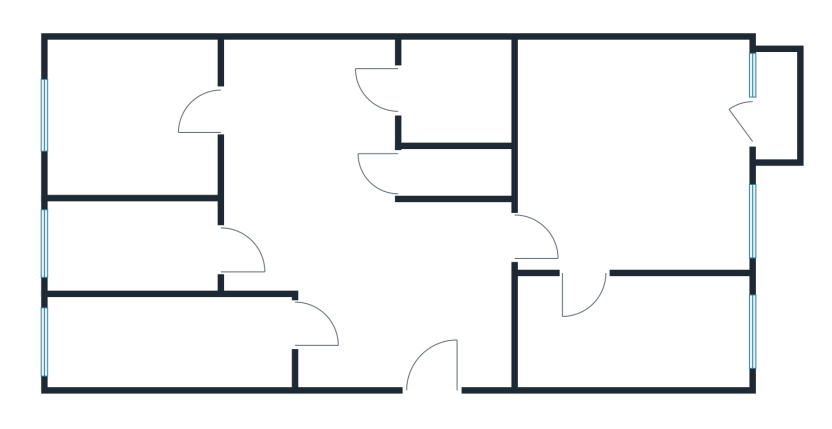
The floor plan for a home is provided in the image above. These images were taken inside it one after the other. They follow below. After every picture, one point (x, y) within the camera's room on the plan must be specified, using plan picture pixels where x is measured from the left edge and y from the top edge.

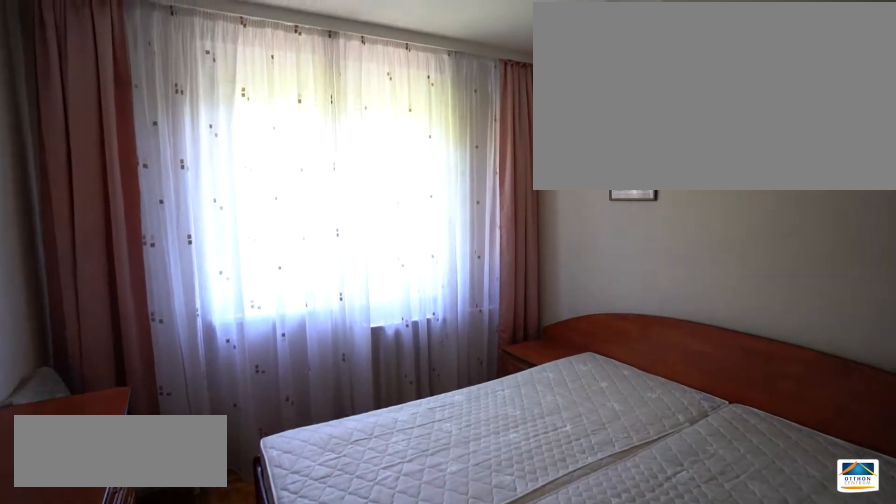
(121, 129)
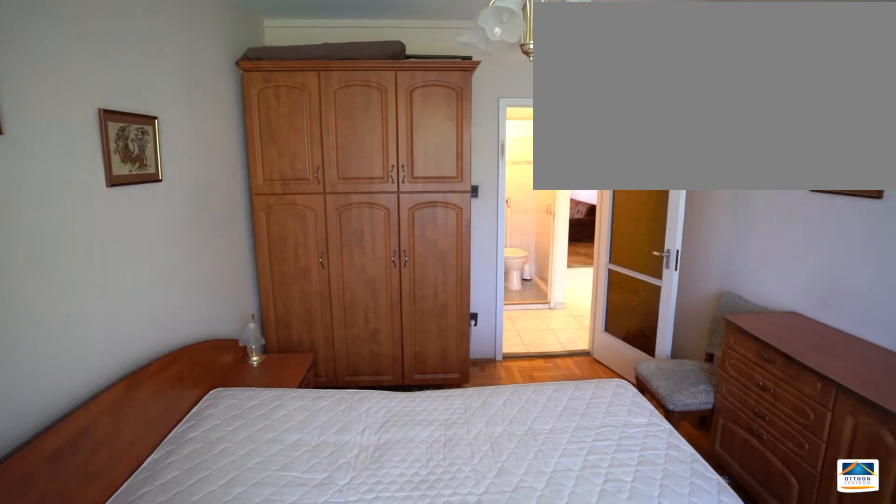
(121, 129)
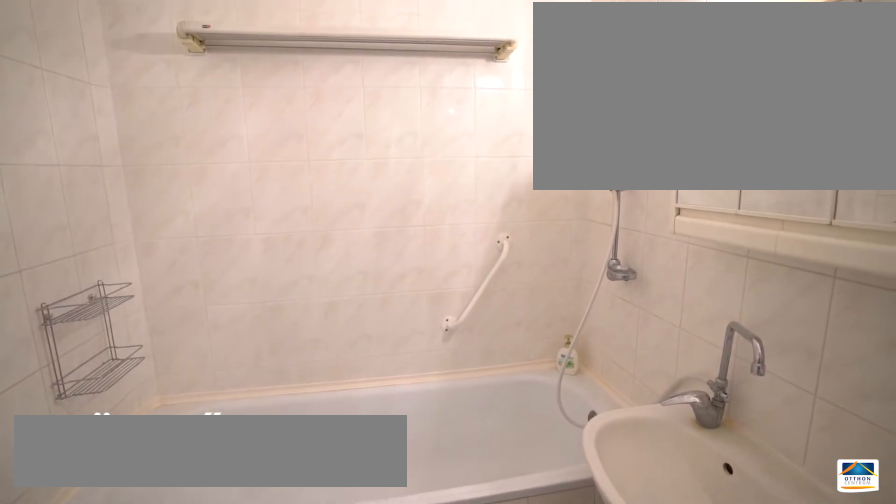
(451, 95)
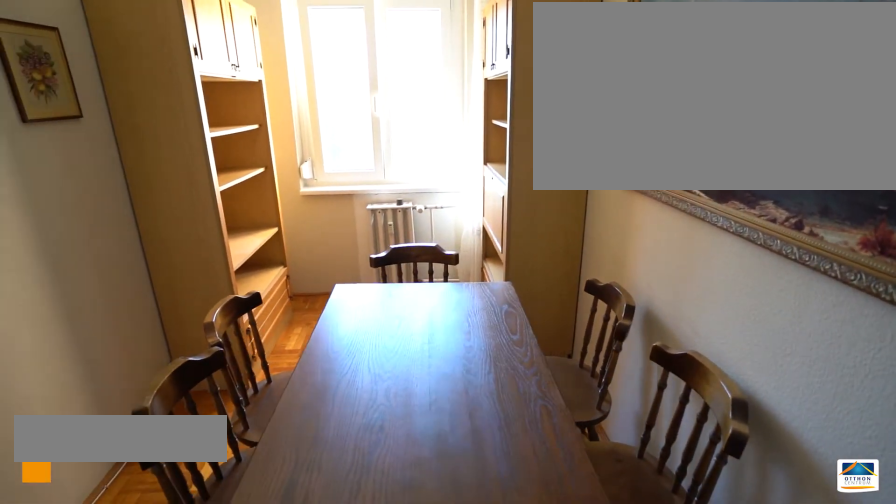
(624, 343)
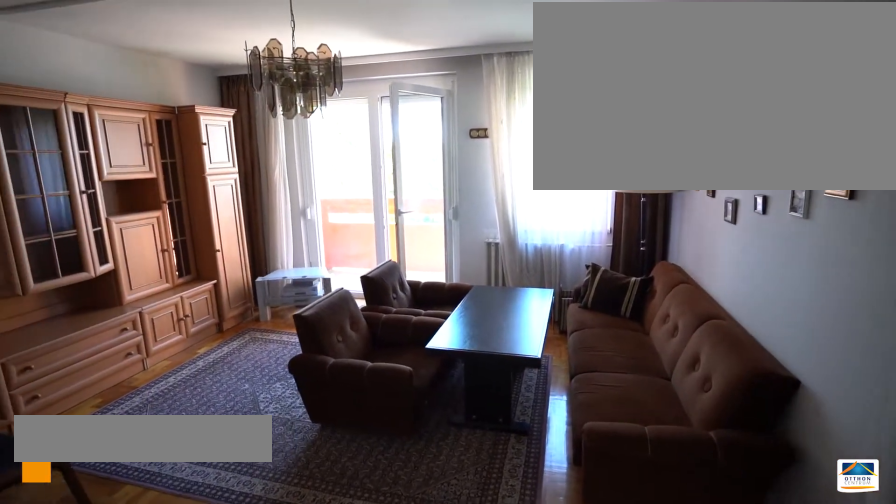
(634, 168)
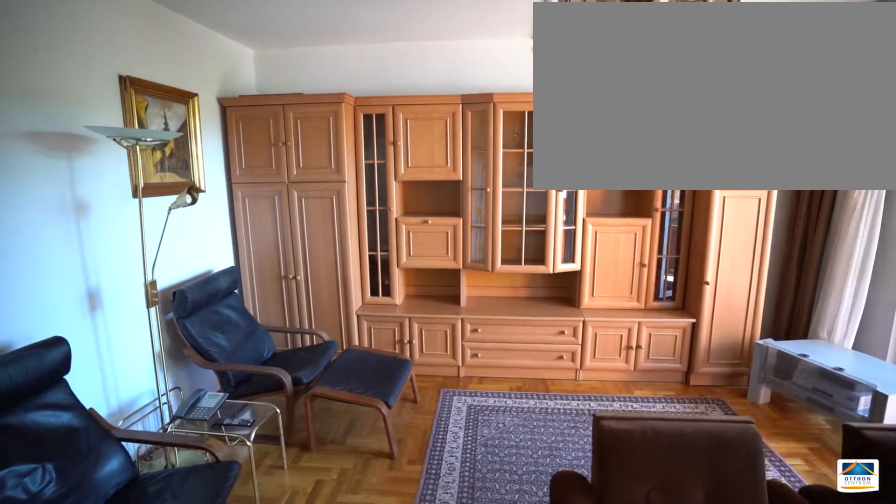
(634, 168)
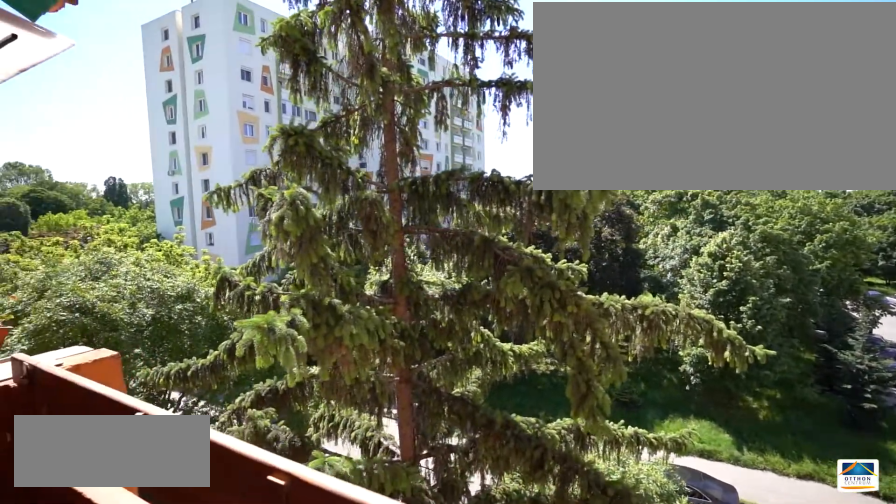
(776, 100)
